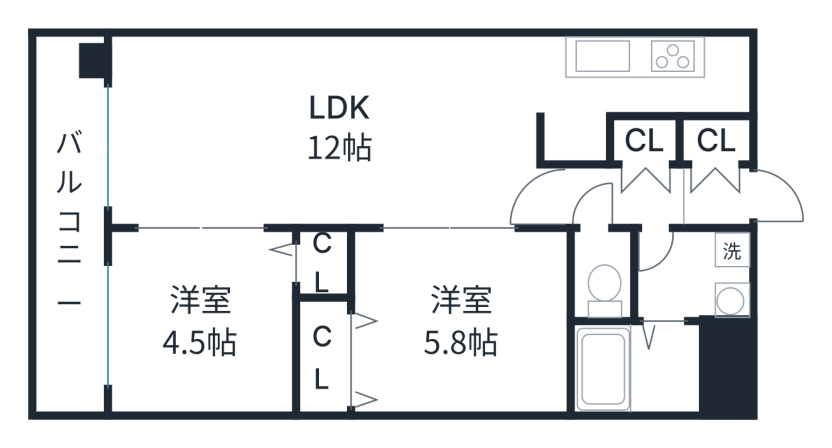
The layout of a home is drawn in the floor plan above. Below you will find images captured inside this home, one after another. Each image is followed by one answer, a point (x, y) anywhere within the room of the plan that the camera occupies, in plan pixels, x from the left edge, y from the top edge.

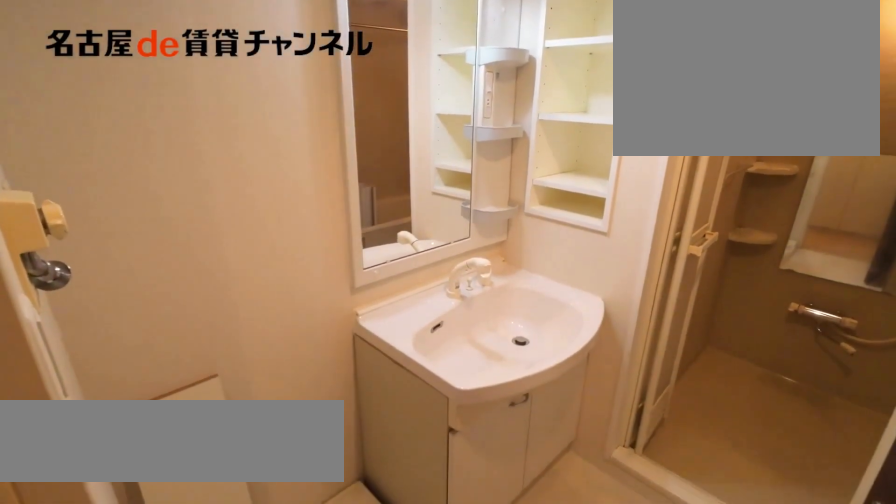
(694, 275)
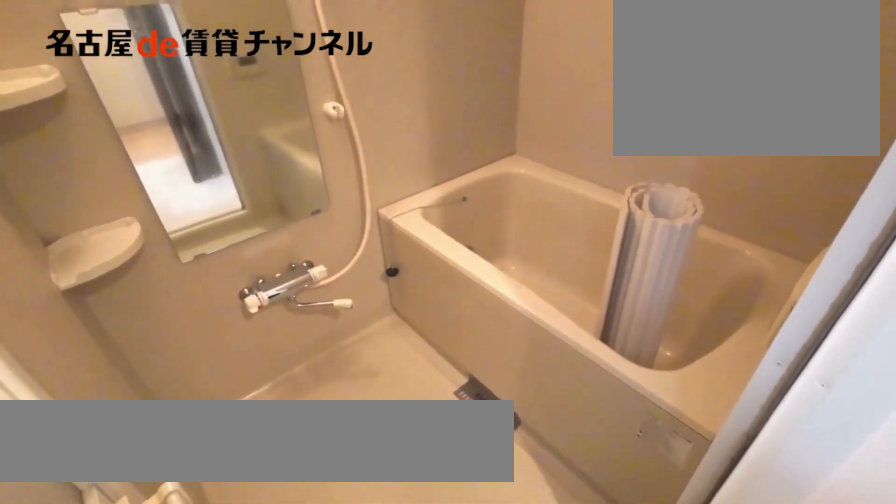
(633, 366)
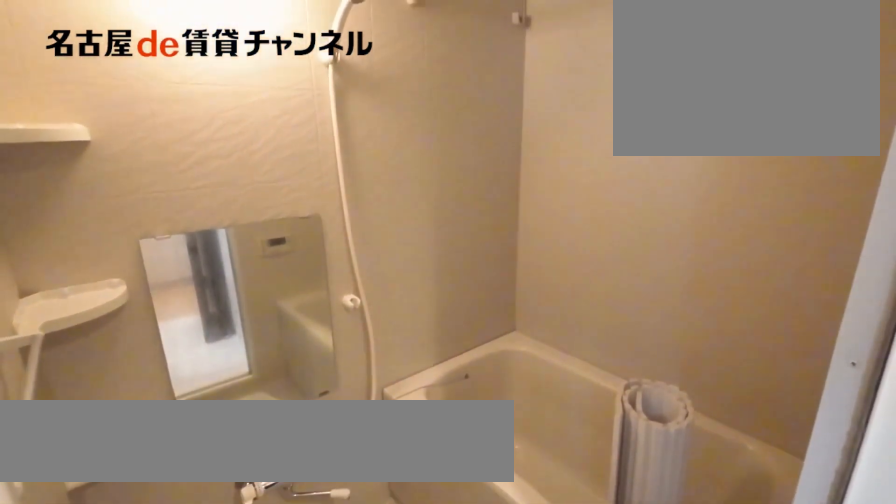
(633, 366)
